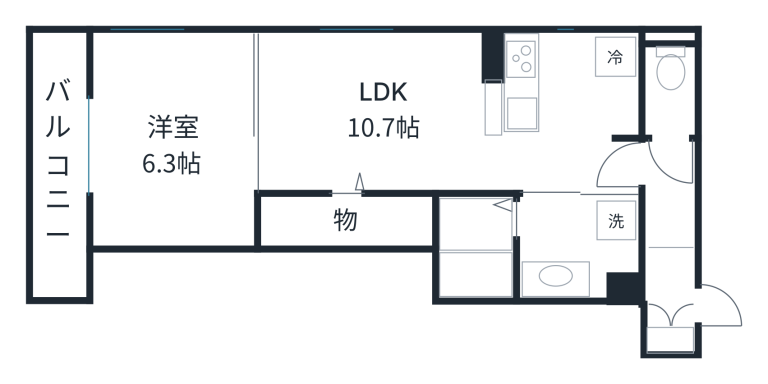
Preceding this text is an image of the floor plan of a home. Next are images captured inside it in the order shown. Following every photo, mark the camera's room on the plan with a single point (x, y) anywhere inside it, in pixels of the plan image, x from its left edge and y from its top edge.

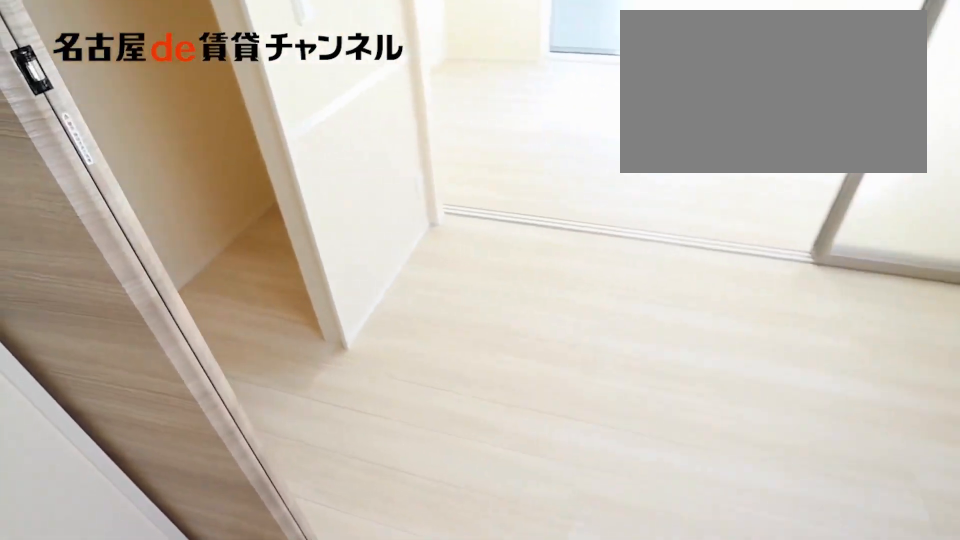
(370, 114)
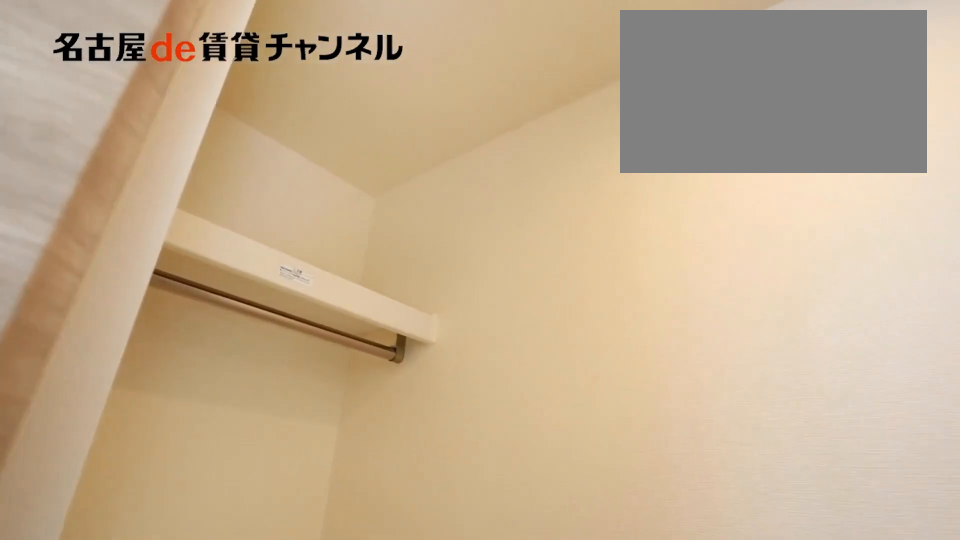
(346, 223)
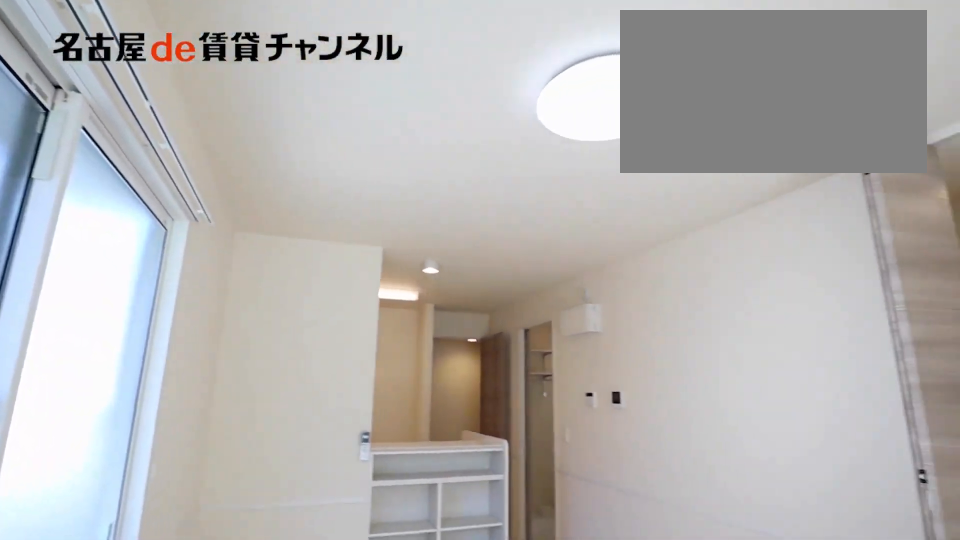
(372, 112)
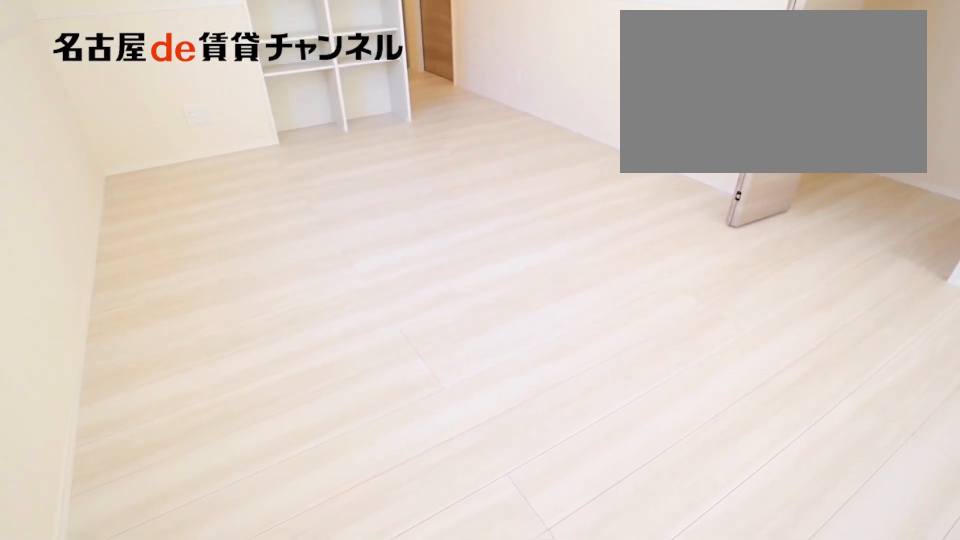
(372, 112)
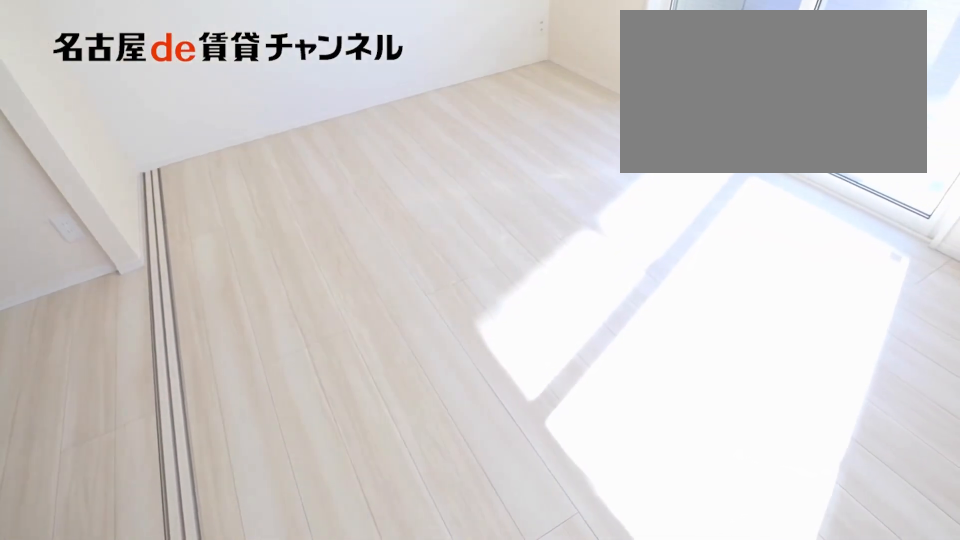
(173, 140)
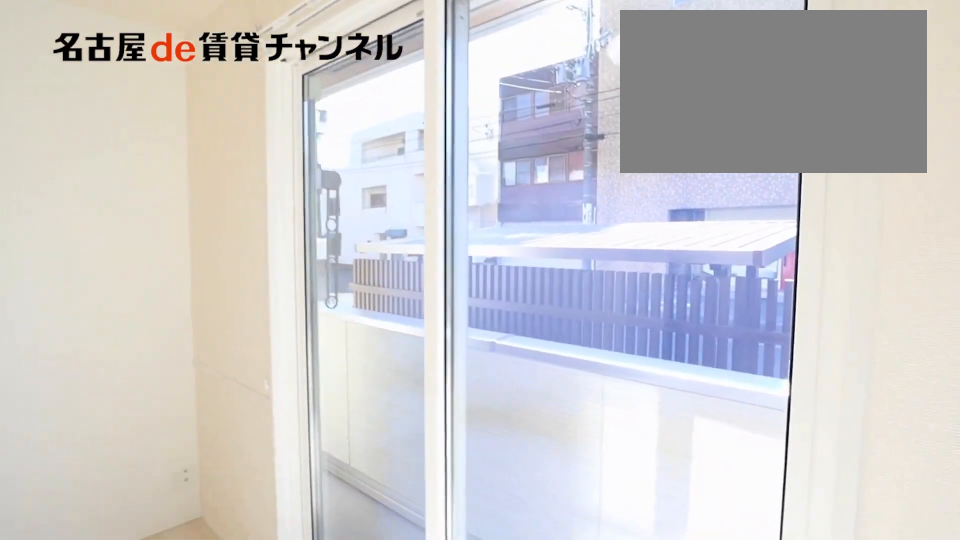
(173, 140)
